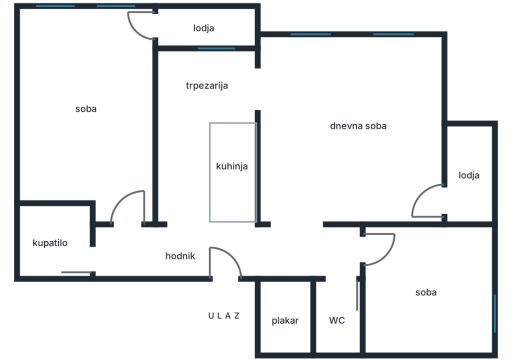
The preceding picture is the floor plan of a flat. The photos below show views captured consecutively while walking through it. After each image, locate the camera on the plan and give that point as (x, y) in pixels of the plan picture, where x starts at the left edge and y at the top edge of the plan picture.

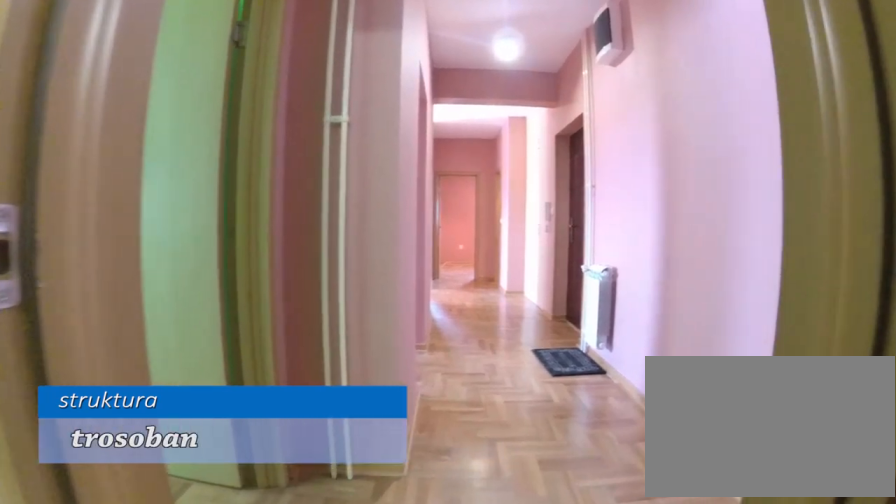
(45, 251)
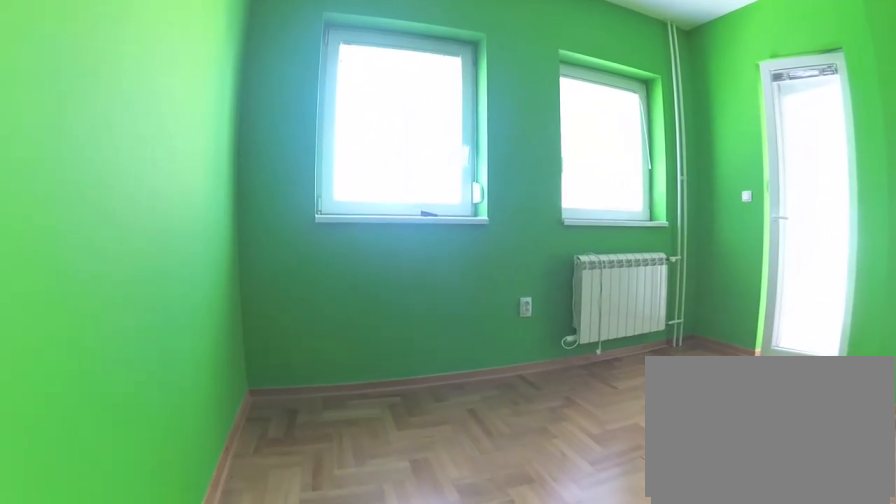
(50, 112)
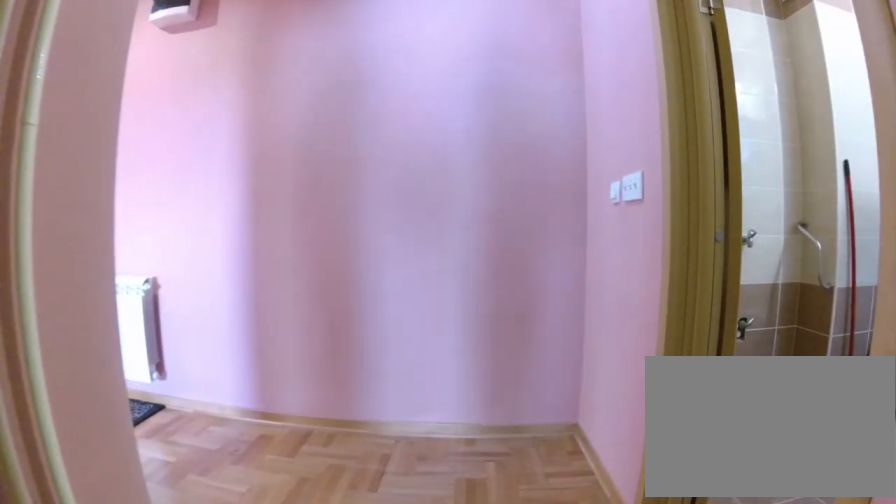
(126, 205)
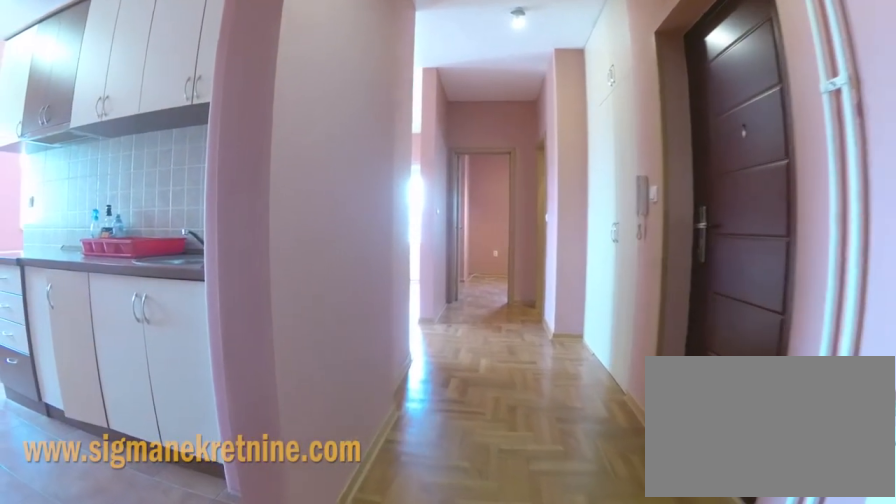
(171, 258)
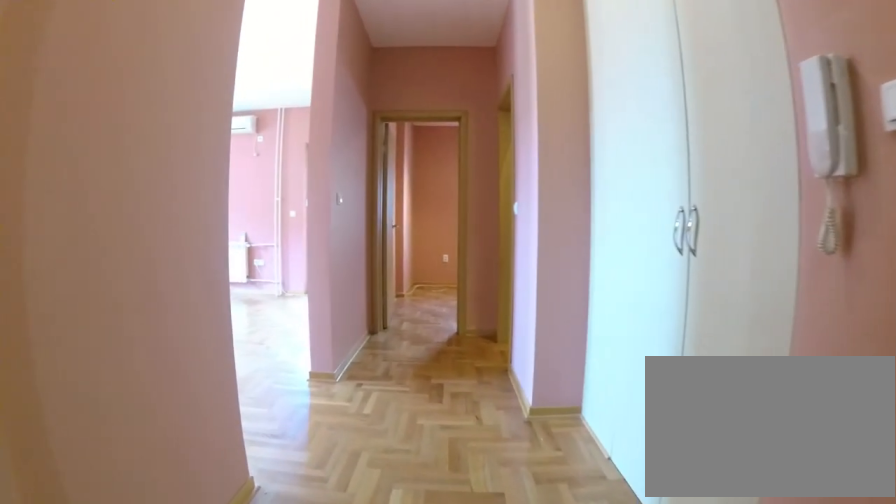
(200, 251)
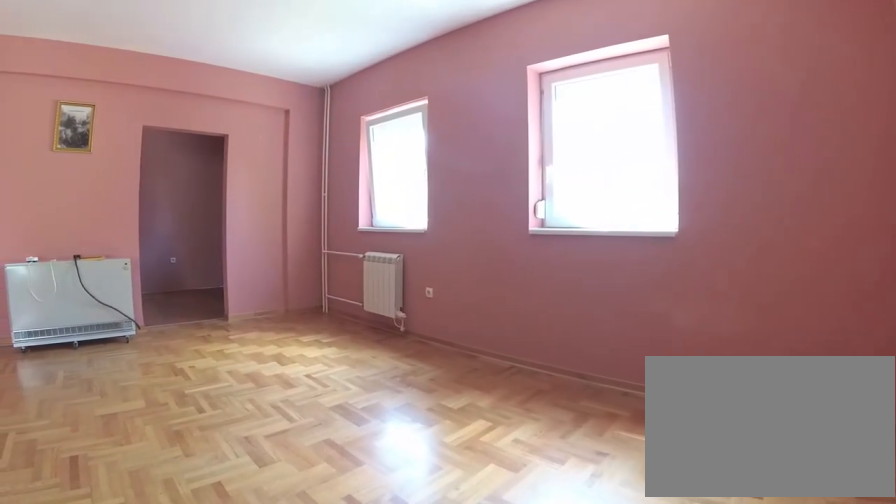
(432, 149)
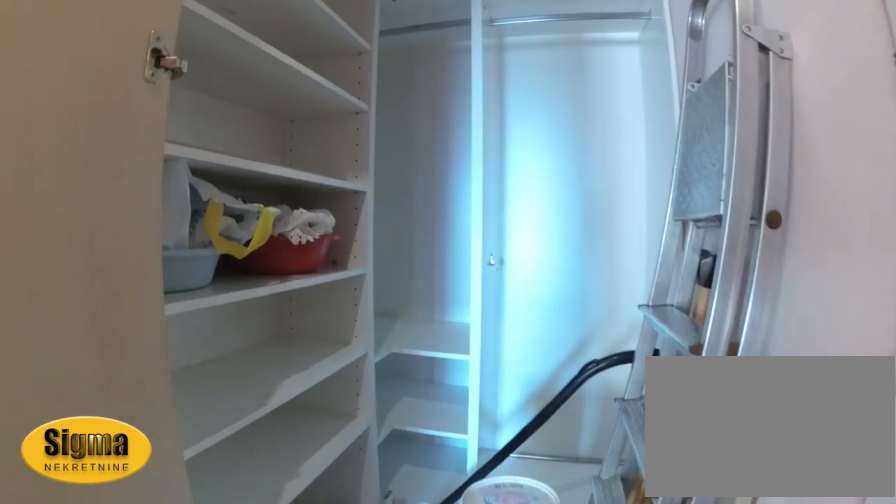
(293, 251)
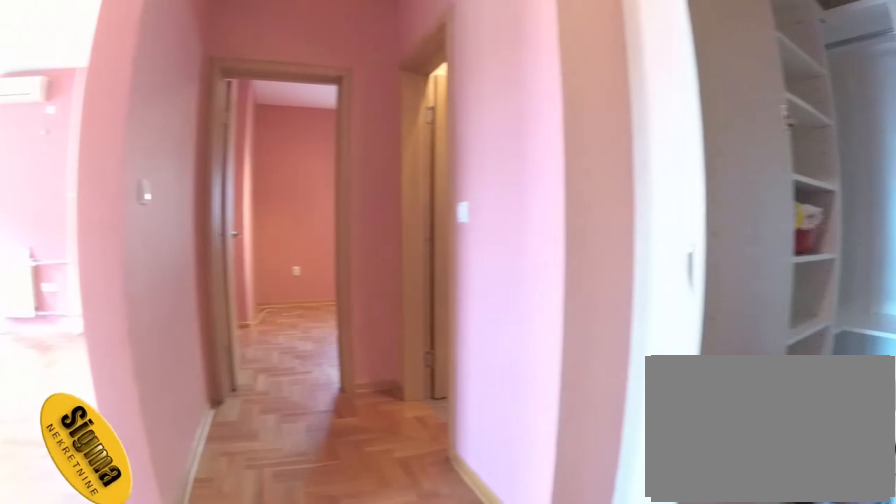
(265, 257)
